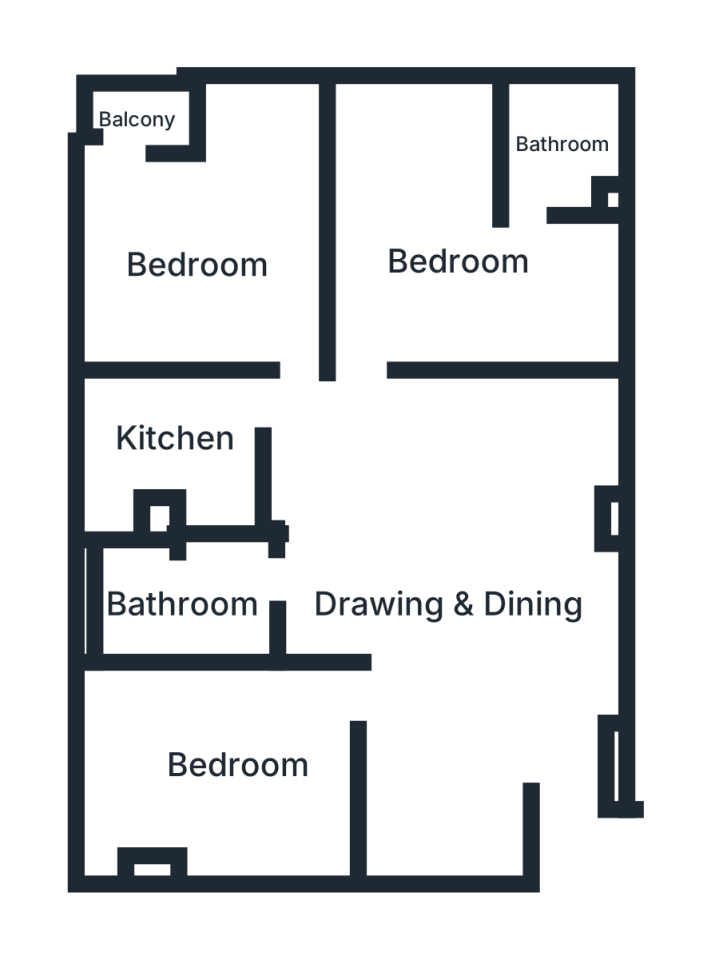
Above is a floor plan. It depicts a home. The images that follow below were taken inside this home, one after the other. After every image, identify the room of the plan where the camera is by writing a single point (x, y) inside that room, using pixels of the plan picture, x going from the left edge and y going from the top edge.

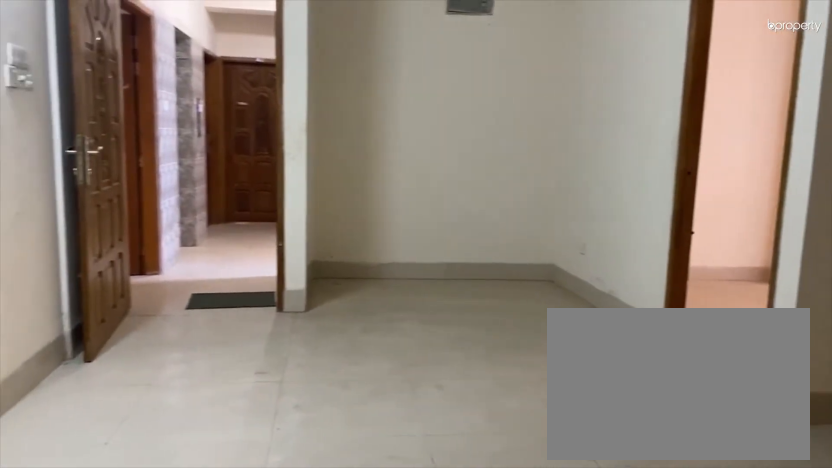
(452, 613)
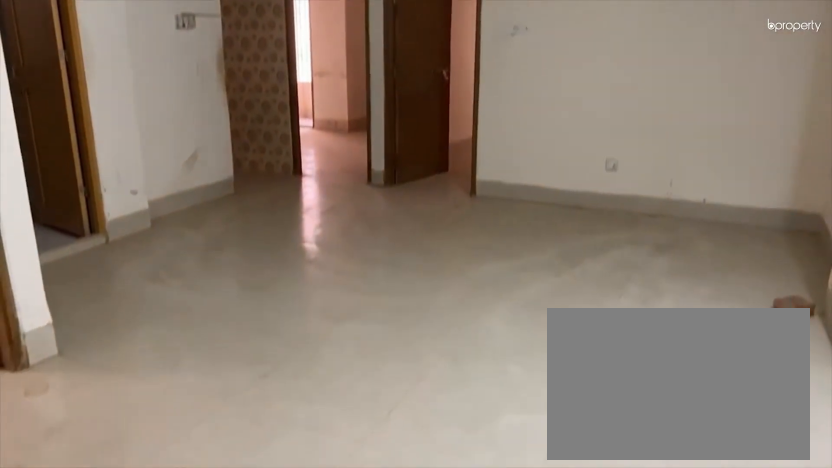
(456, 613)
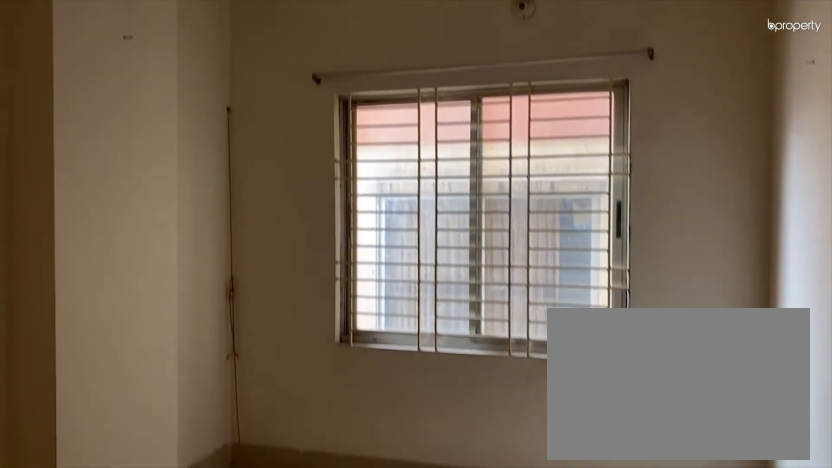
(246, 757)
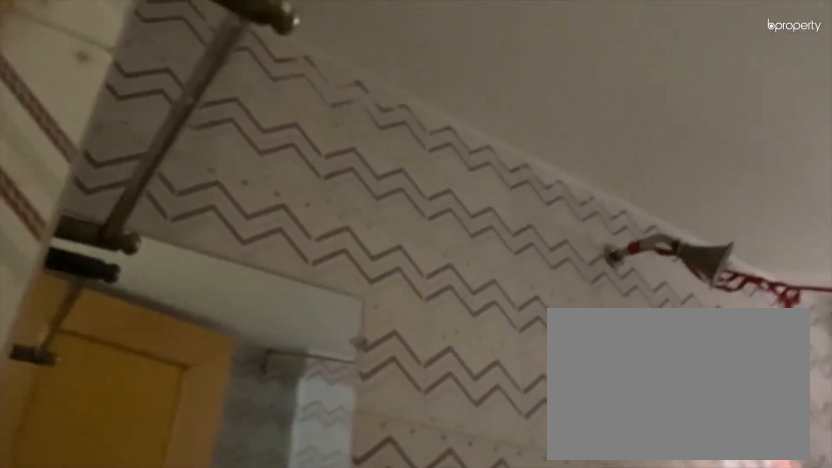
(195, 600)
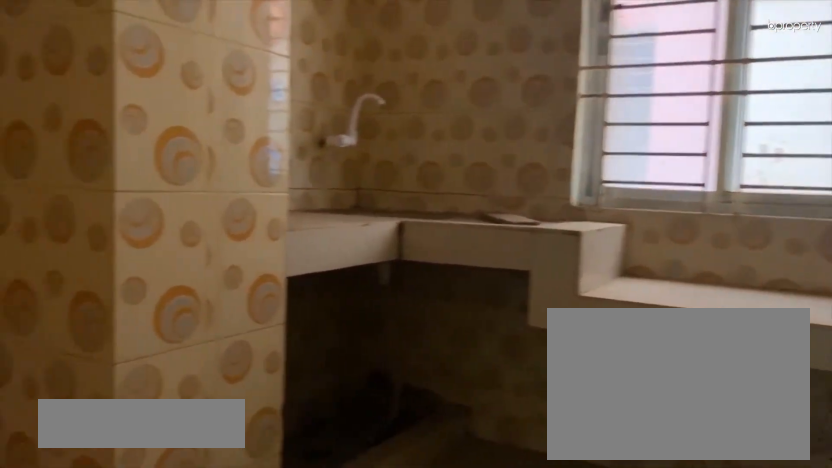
(179, 437)
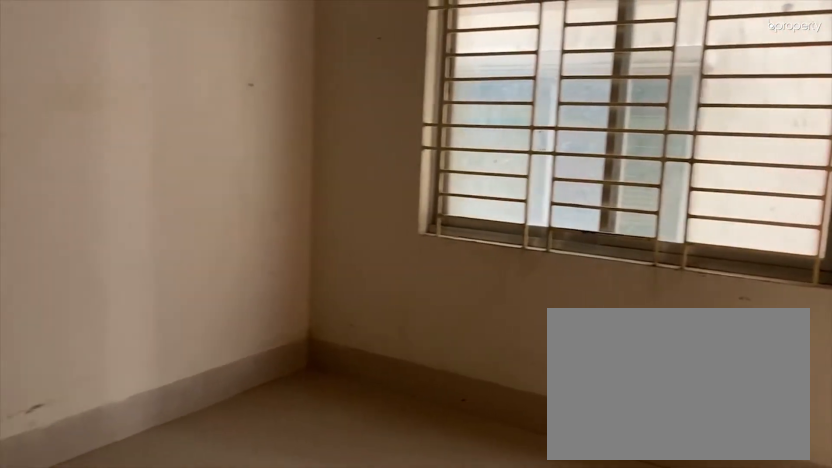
(193, 267)
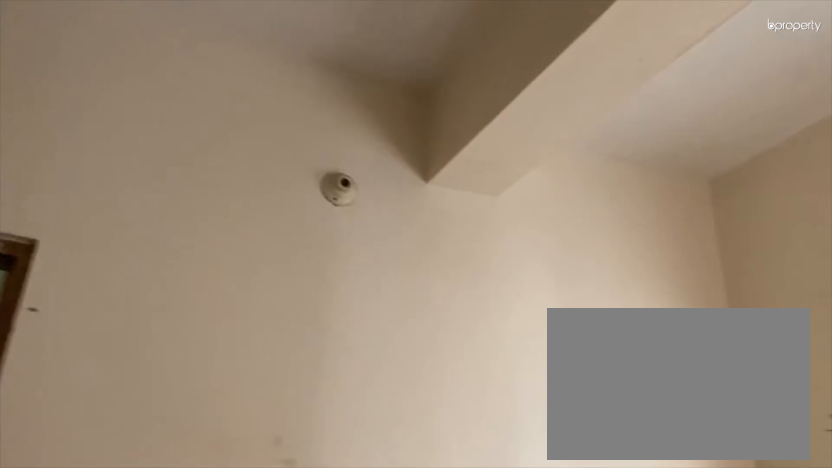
(193, 267)
